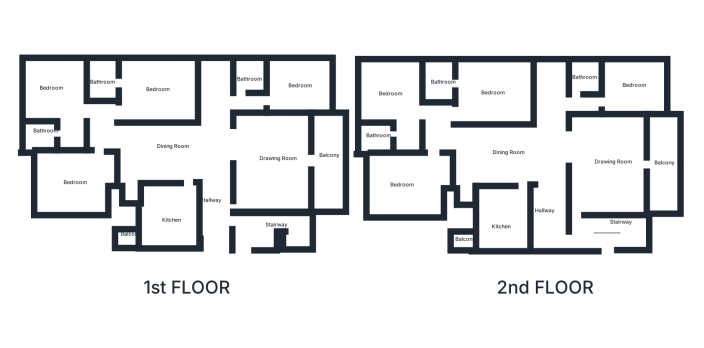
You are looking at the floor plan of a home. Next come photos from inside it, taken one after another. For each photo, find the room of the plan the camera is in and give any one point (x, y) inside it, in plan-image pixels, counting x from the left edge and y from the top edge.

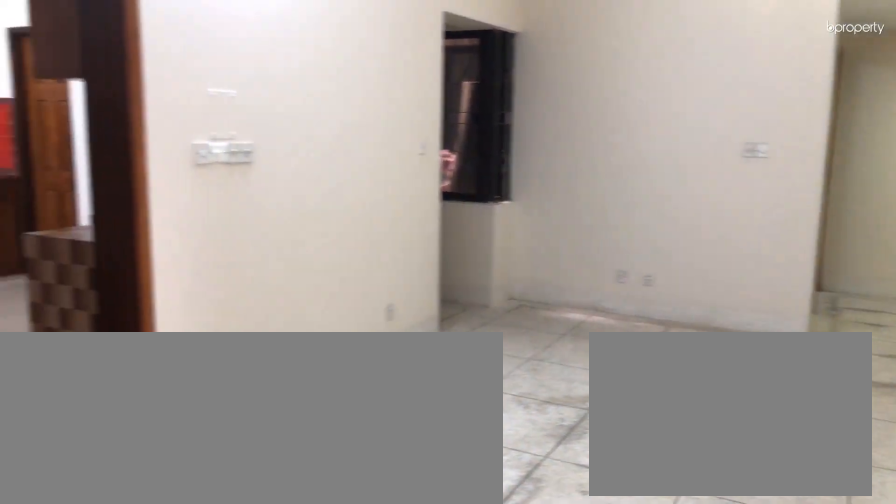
(193, 156)
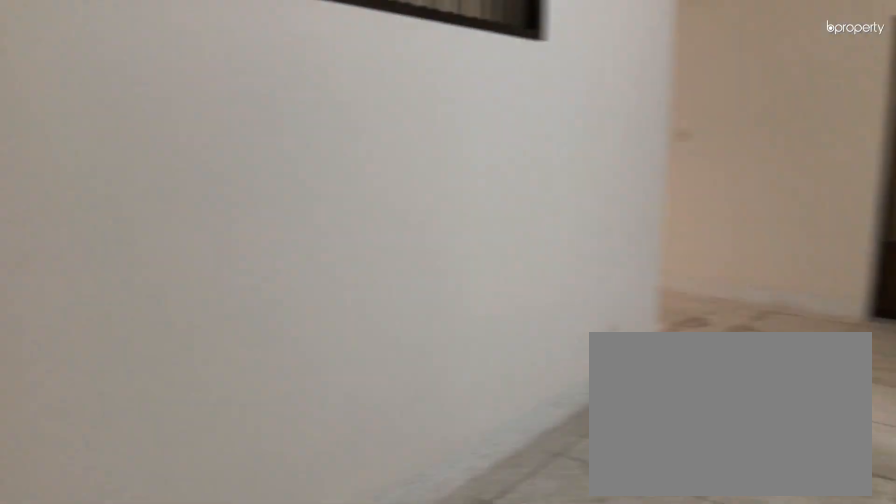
(154, 151)
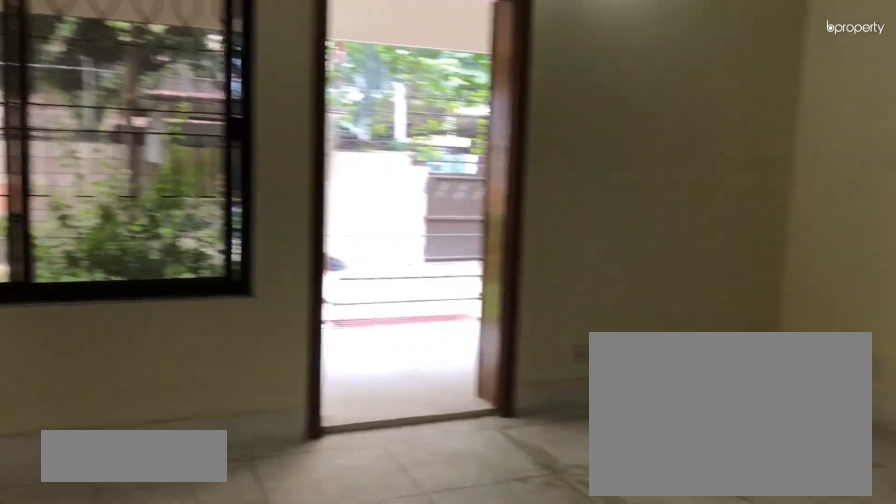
(280, 167)
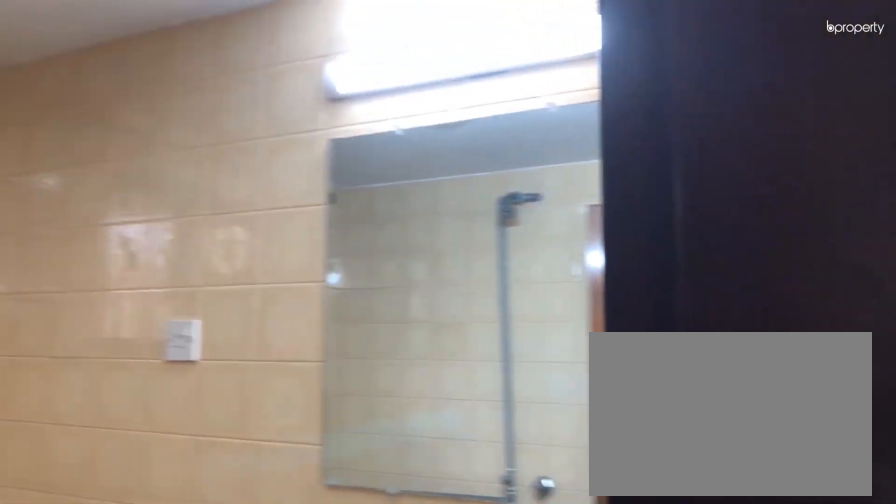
(250, 73)
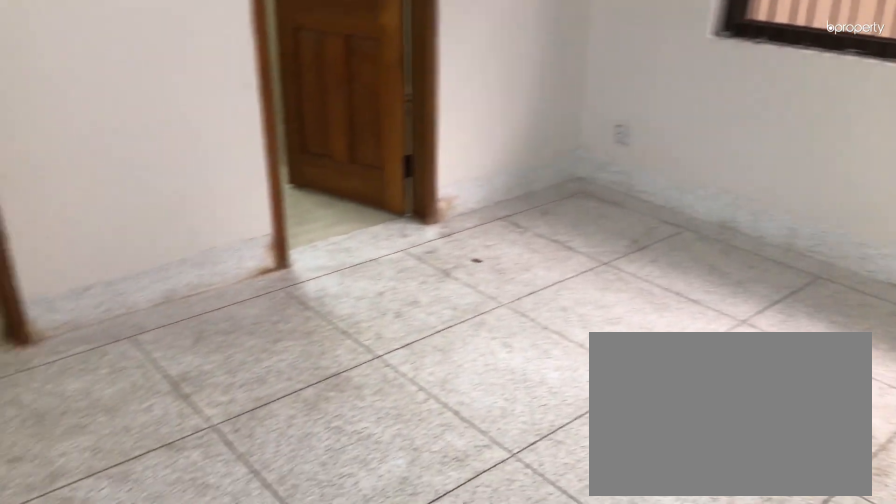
(151, 84)
